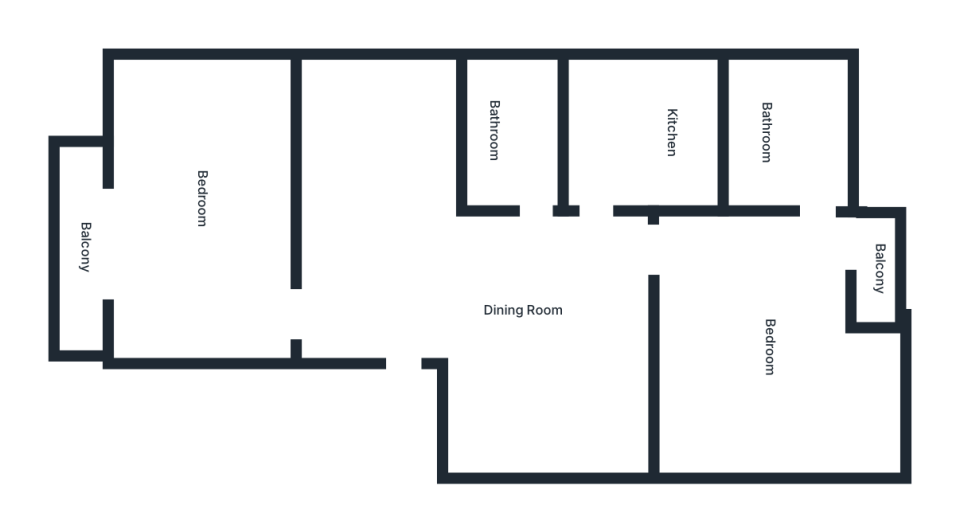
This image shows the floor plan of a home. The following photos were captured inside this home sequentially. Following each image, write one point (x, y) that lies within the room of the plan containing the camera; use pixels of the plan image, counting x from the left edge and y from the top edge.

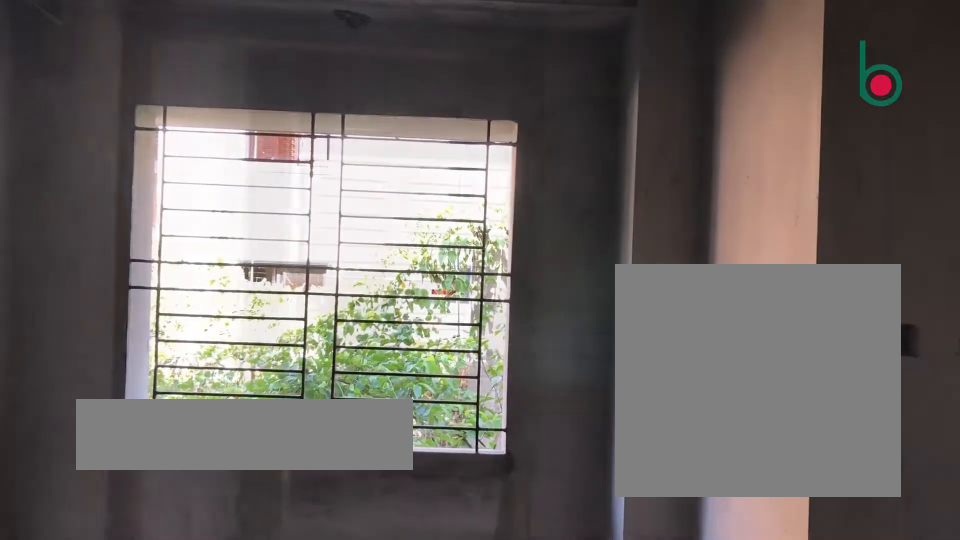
(526, 311)
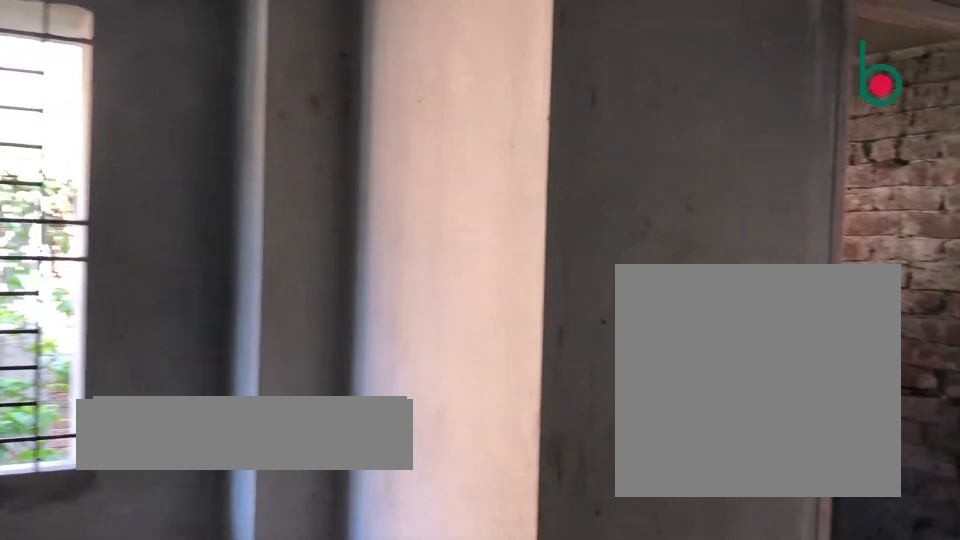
(526, 311)
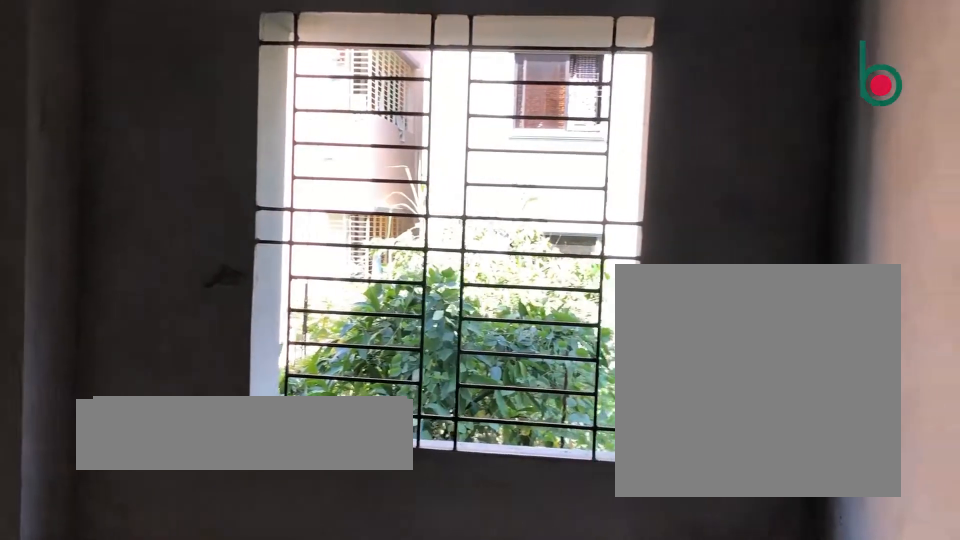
(192, 192)
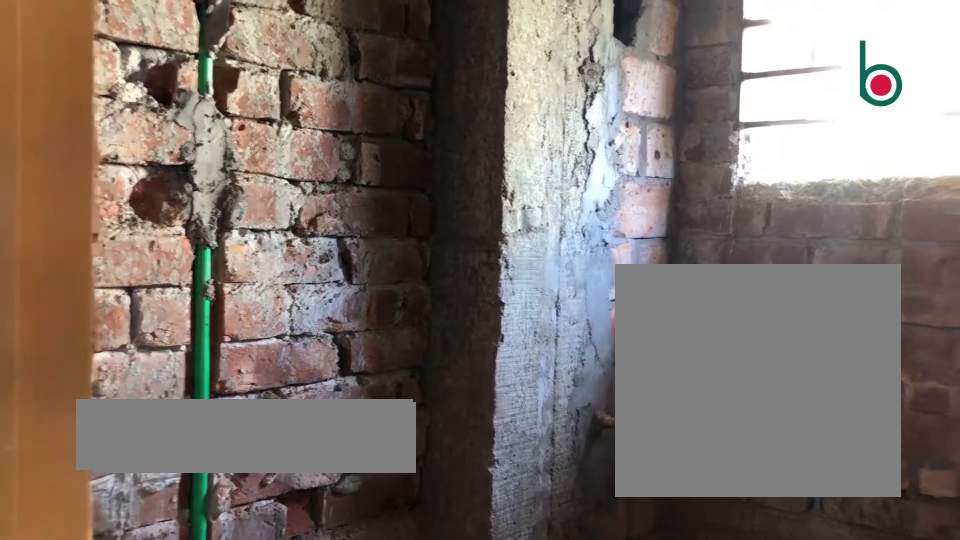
(526, 143)
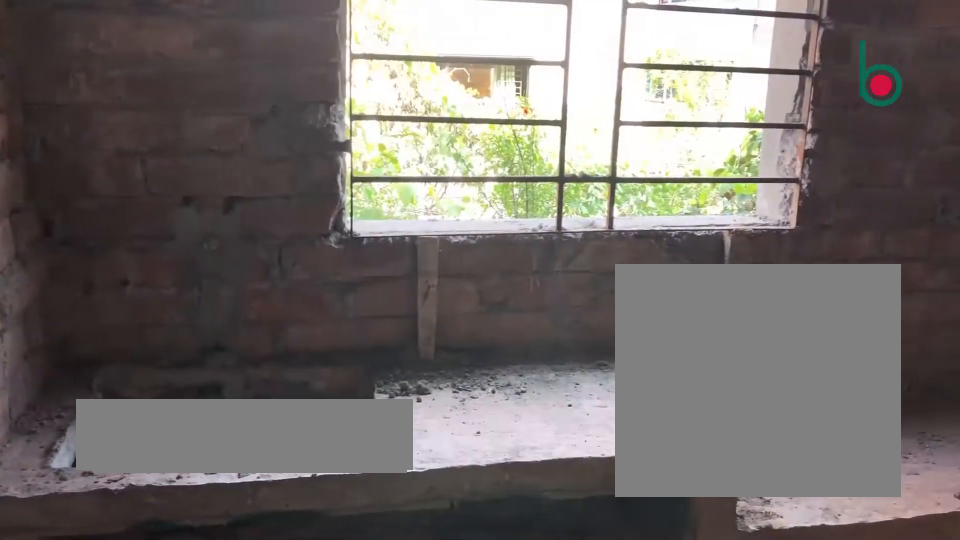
(669, 136)
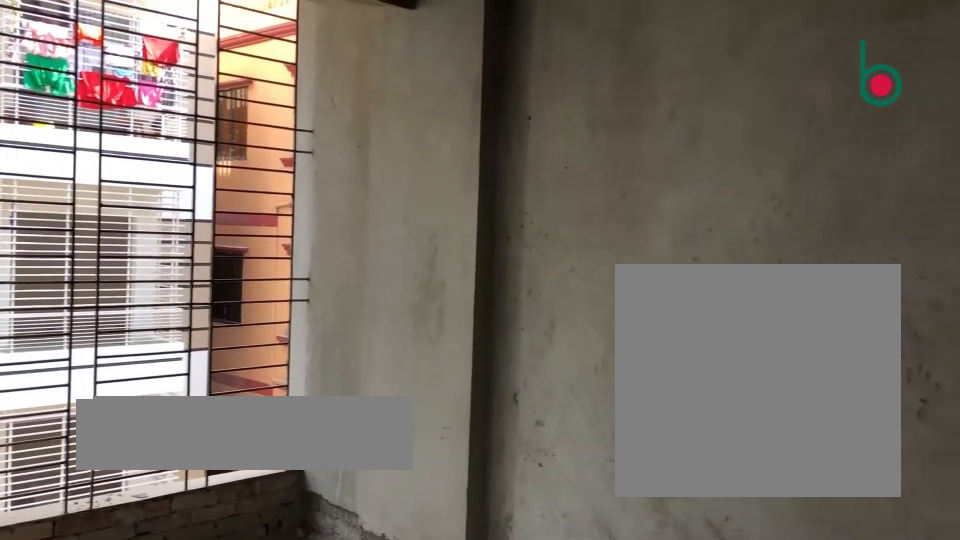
(769, 347)
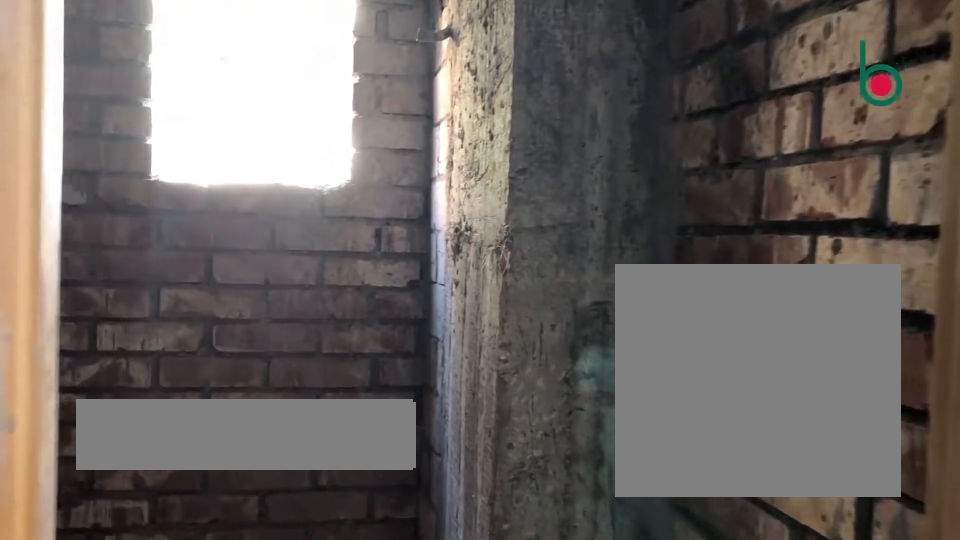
(780, 134)
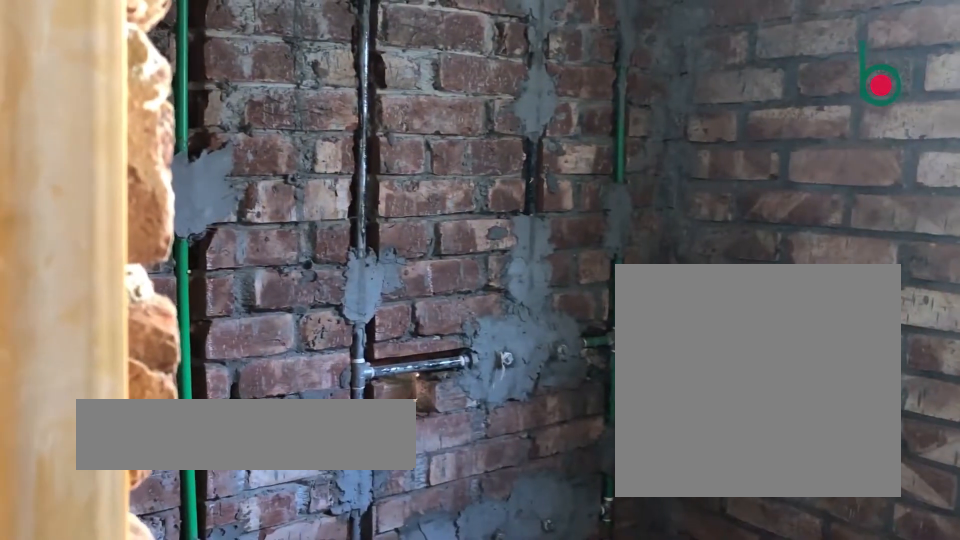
(780, 134)
